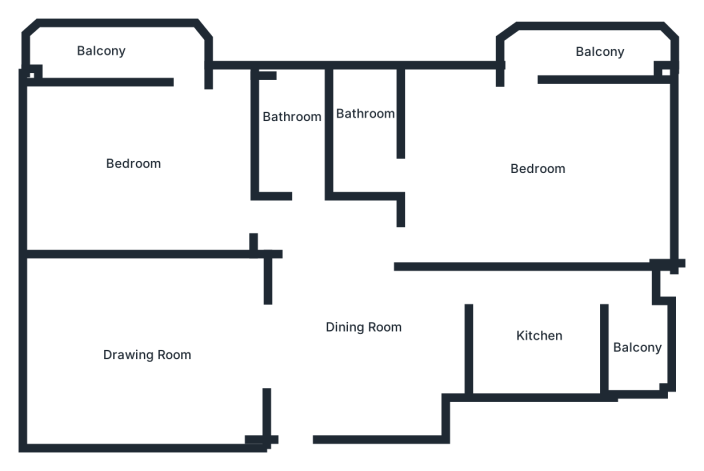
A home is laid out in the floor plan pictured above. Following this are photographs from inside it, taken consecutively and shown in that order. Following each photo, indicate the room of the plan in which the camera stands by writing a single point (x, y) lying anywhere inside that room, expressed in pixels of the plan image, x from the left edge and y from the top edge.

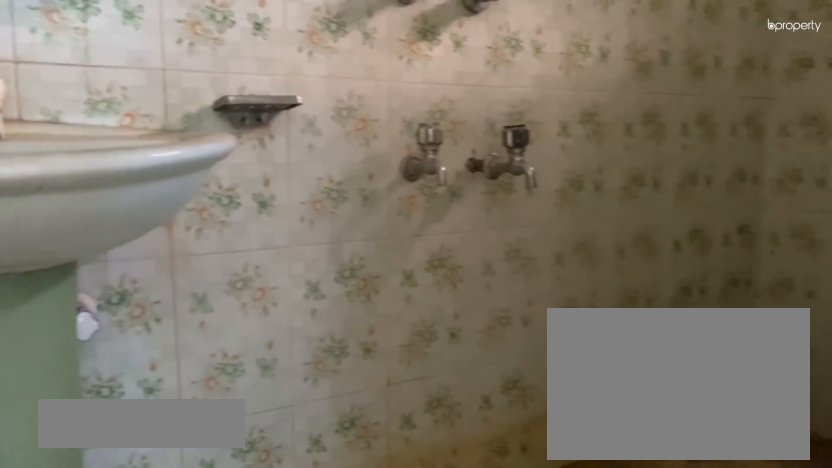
(362, 122)
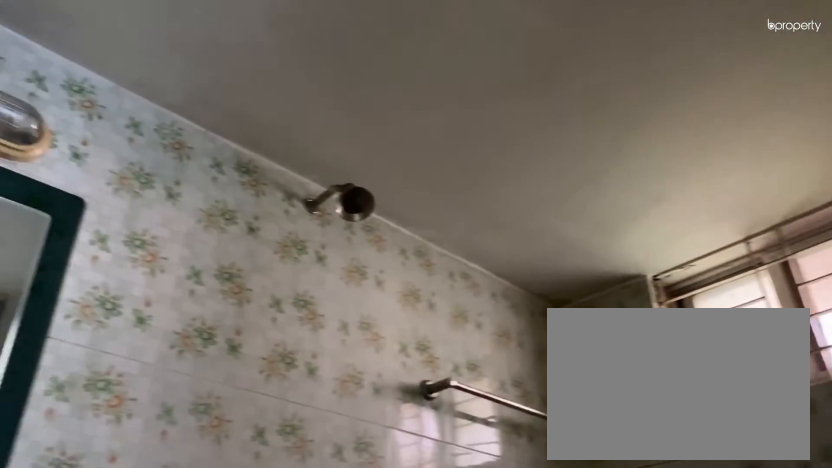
(362, 122)
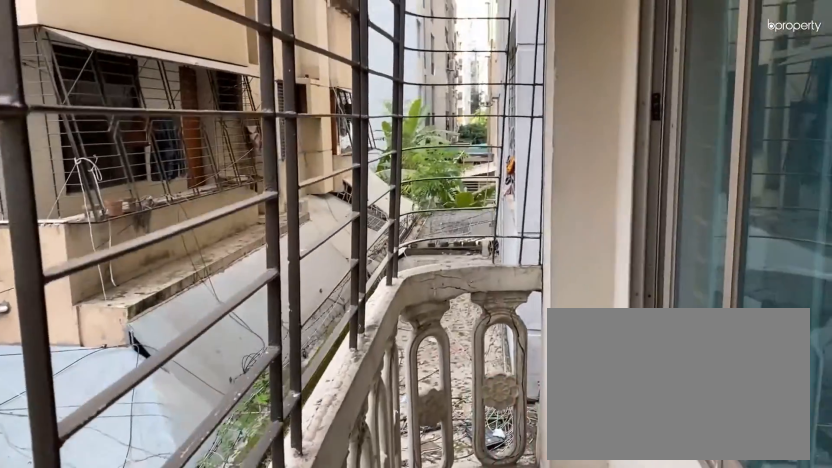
(576, 47)
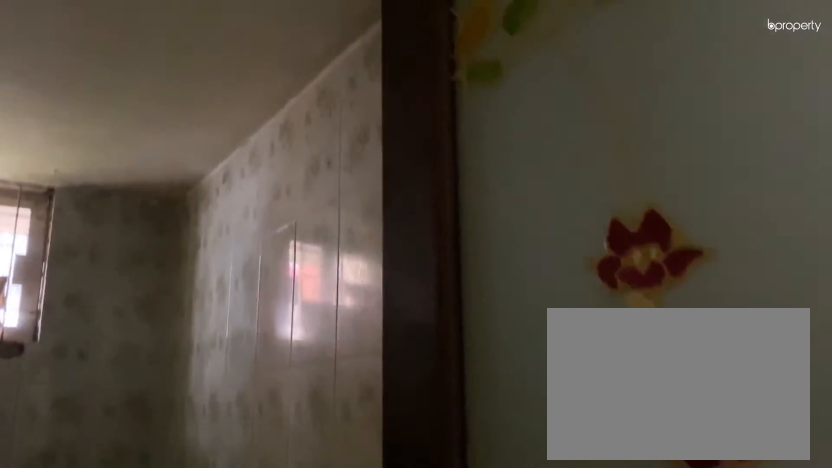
(285, 122)
